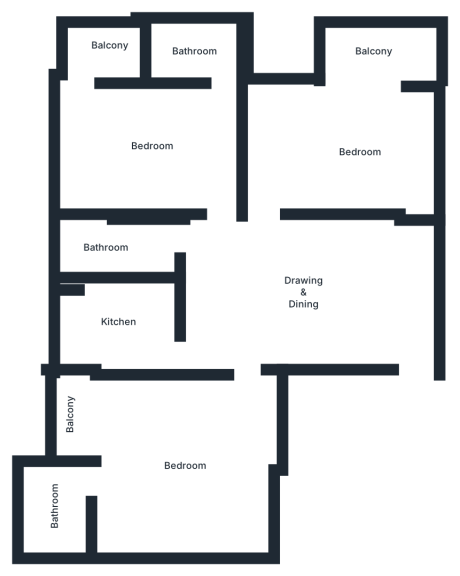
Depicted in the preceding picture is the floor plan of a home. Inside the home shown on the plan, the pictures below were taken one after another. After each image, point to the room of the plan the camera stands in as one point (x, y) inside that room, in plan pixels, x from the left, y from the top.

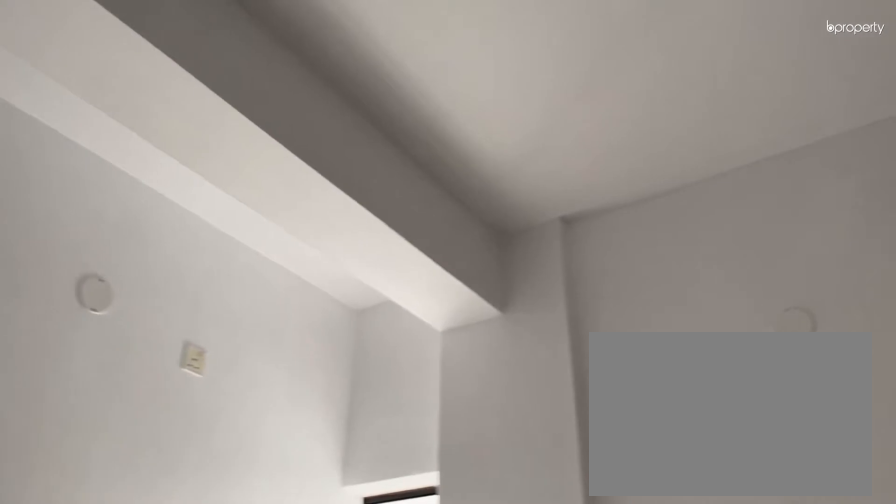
(157, 142)
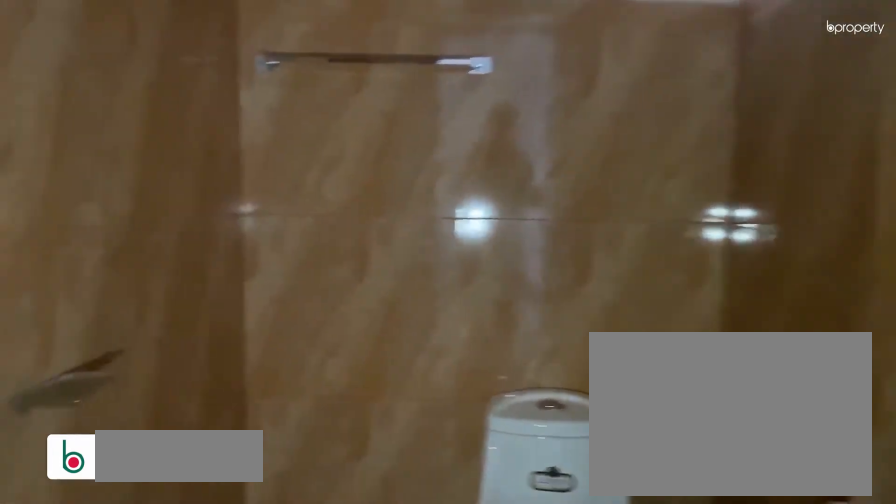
(117, 247)
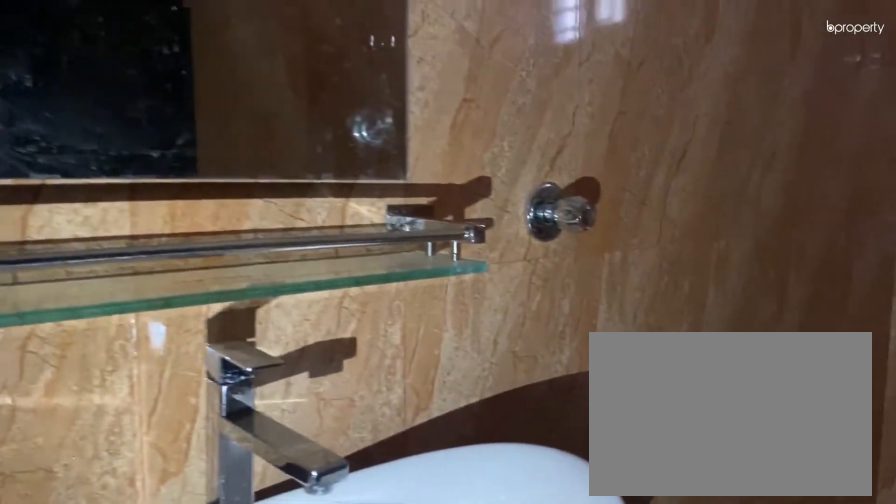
(117, 247)
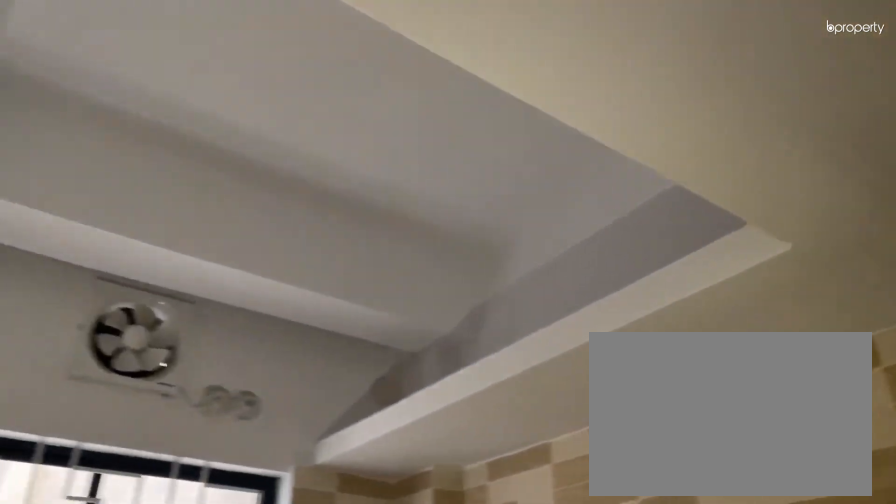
(117, 316)
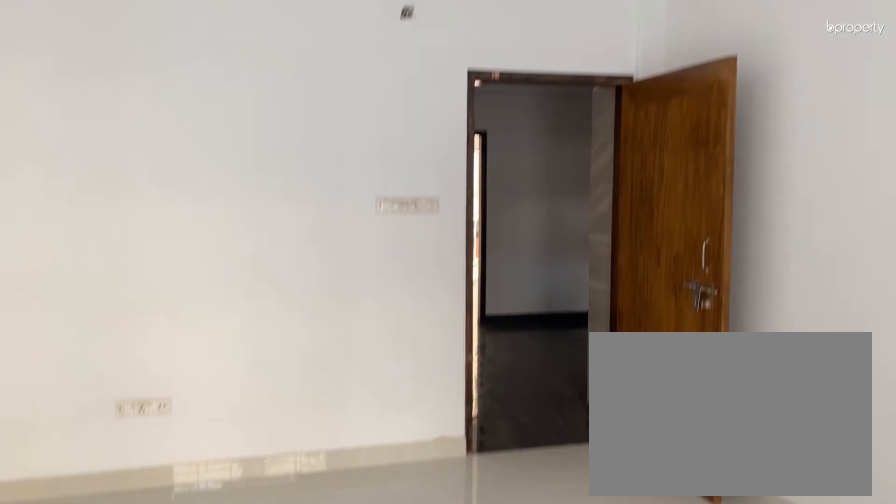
(186, 467)
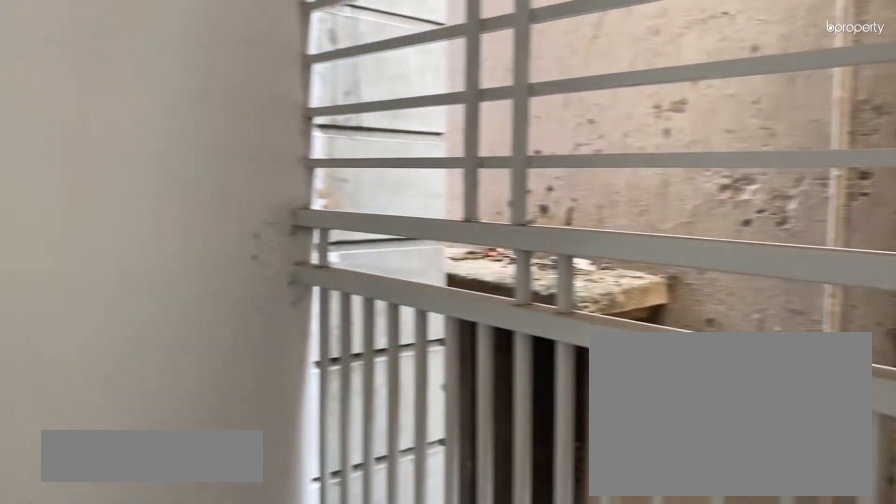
(71, 411)
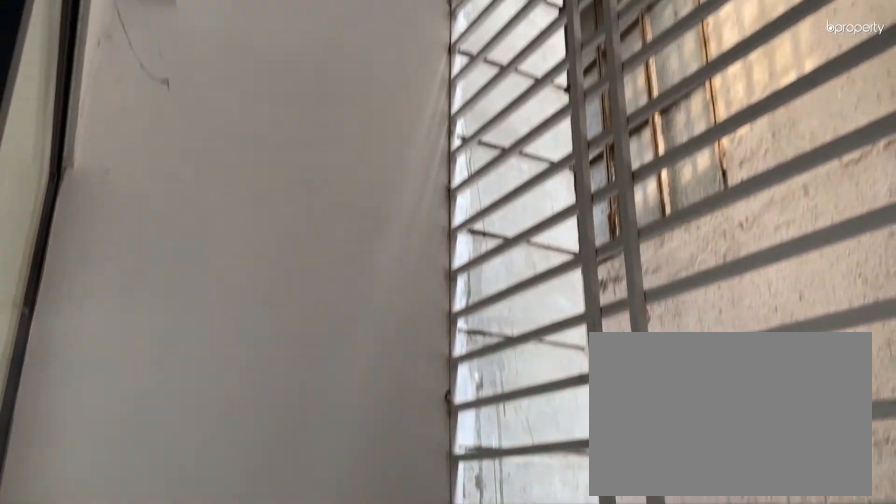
(71, 411)
